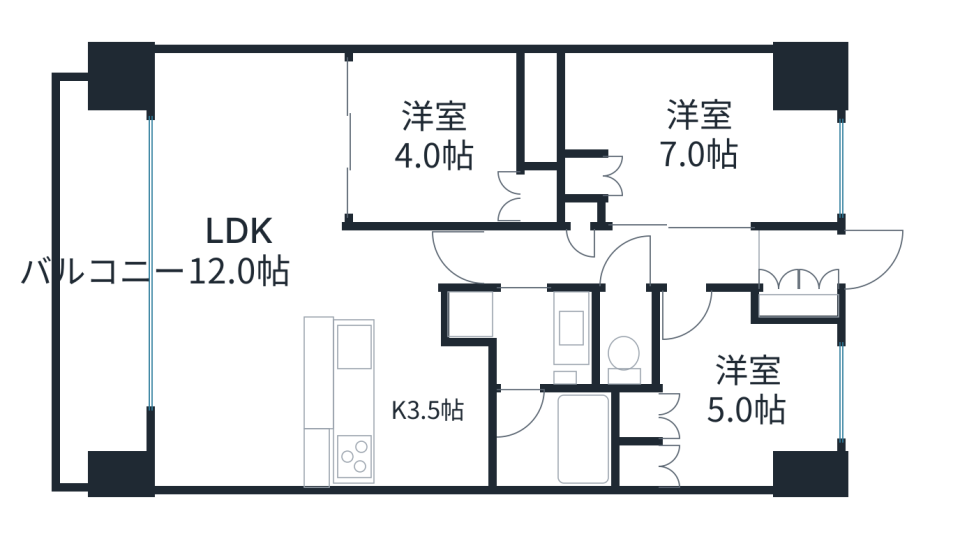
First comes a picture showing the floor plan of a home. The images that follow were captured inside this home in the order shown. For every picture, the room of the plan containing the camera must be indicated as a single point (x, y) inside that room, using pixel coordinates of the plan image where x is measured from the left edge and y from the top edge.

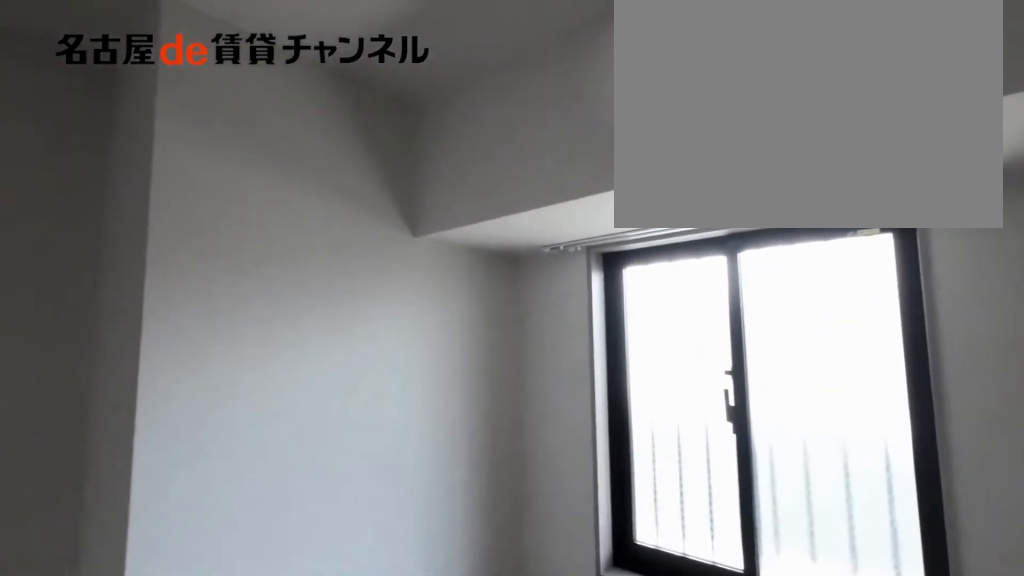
(747, 393)
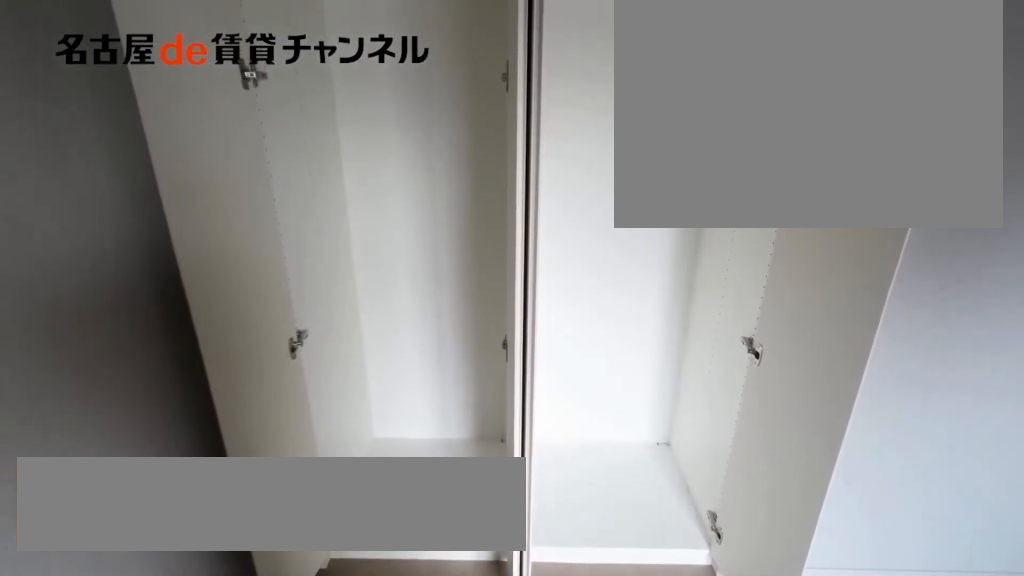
(638, 438)
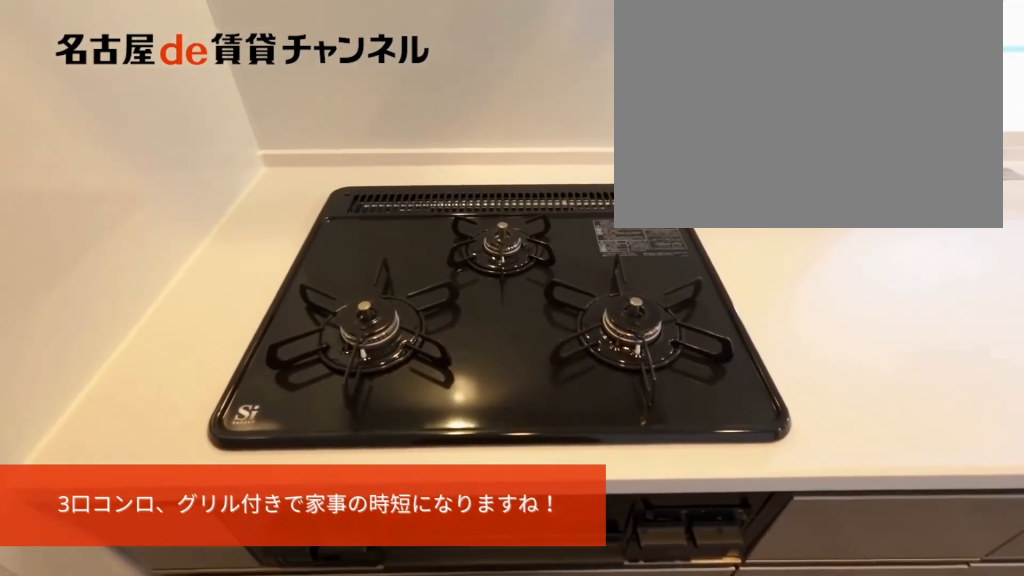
(367, 402)
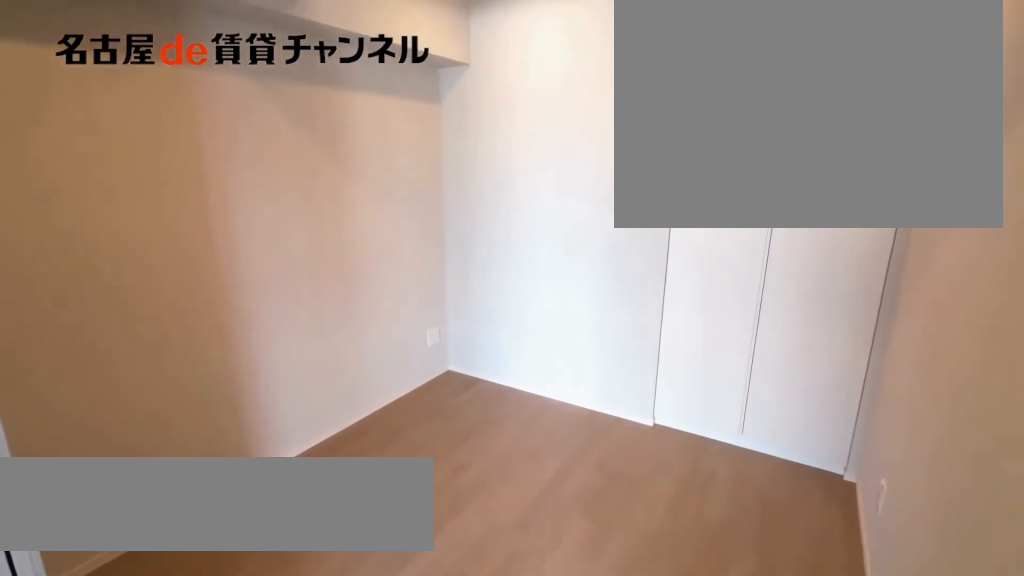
(433, 142)
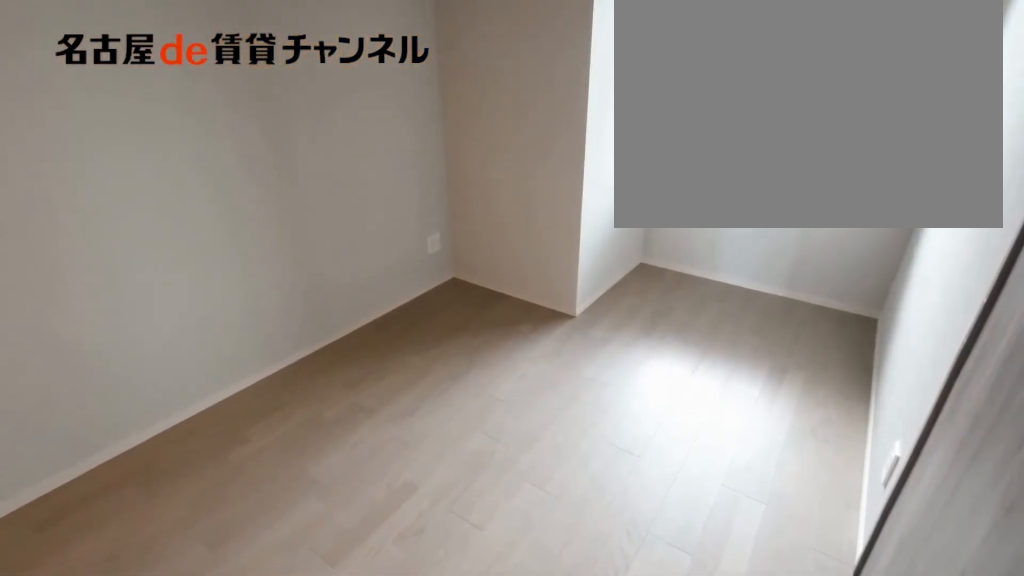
(699, 135)
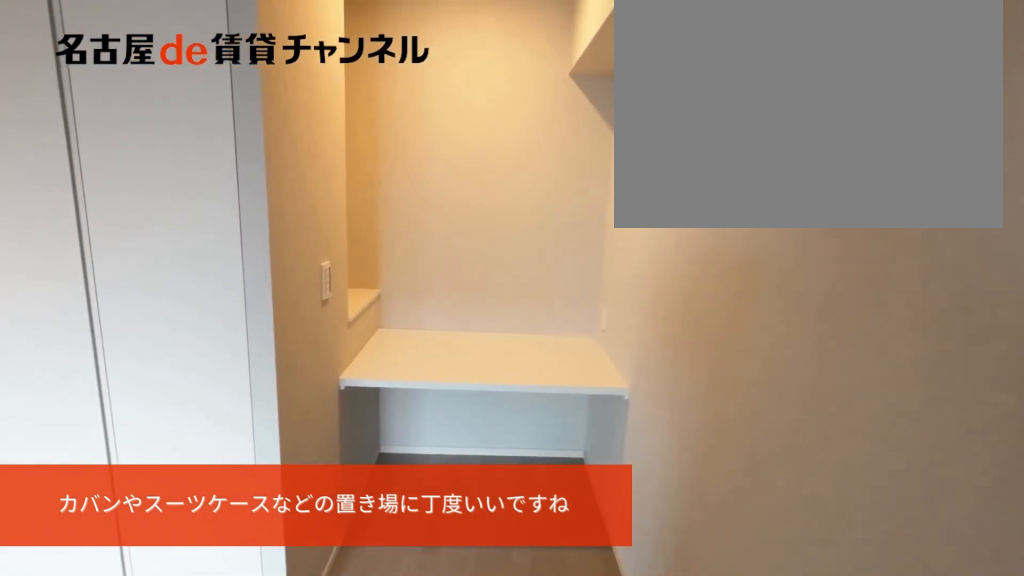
(699, 135)
